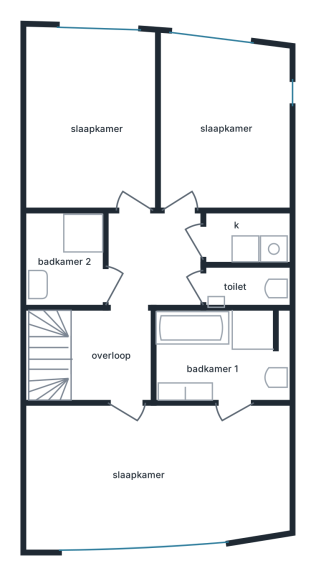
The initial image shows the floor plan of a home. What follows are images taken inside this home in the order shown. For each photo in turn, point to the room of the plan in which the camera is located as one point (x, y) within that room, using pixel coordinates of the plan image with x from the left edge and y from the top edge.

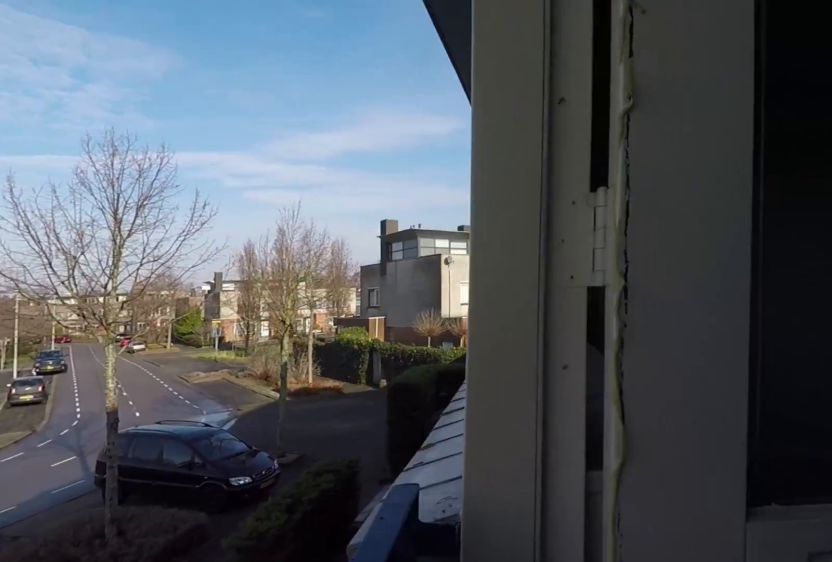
(156, 473)
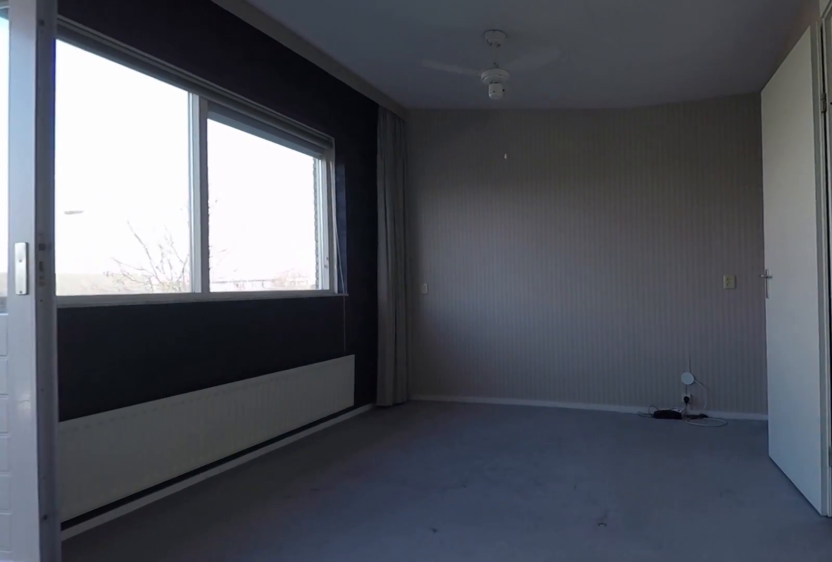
(156, 473)
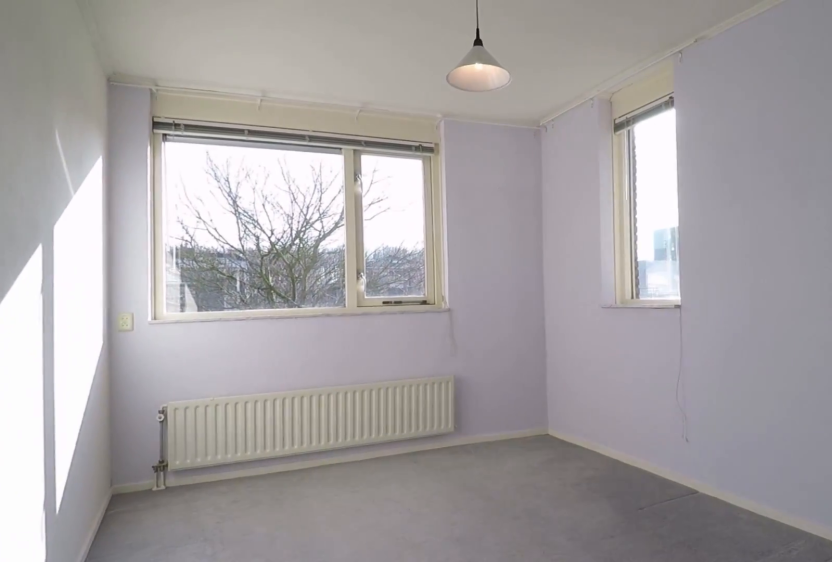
(222, 125)
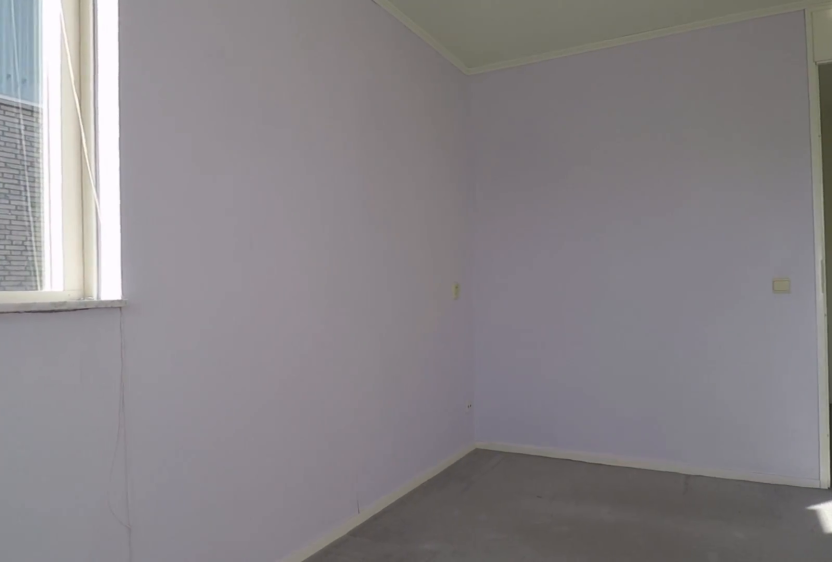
(222, 125)
